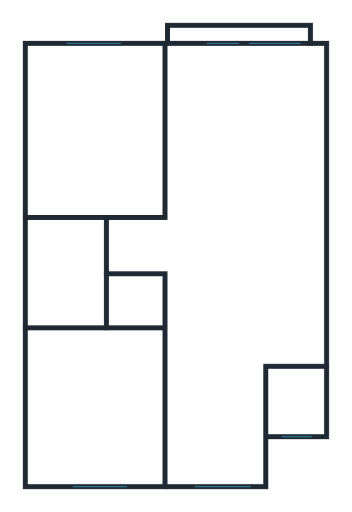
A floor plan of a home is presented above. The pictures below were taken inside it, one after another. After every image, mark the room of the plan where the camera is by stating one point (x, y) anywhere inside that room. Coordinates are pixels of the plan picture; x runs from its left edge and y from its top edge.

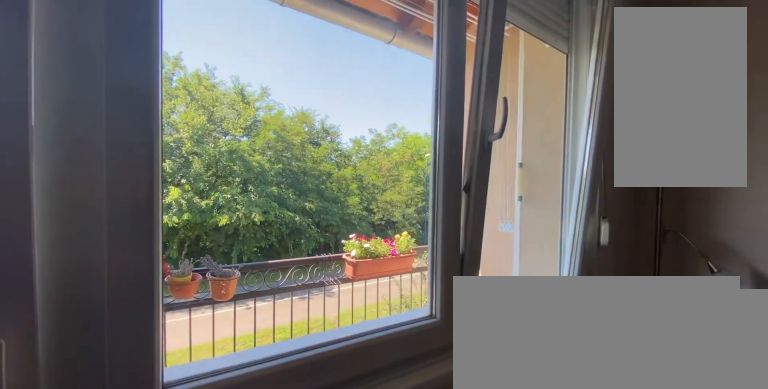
(228, 236)
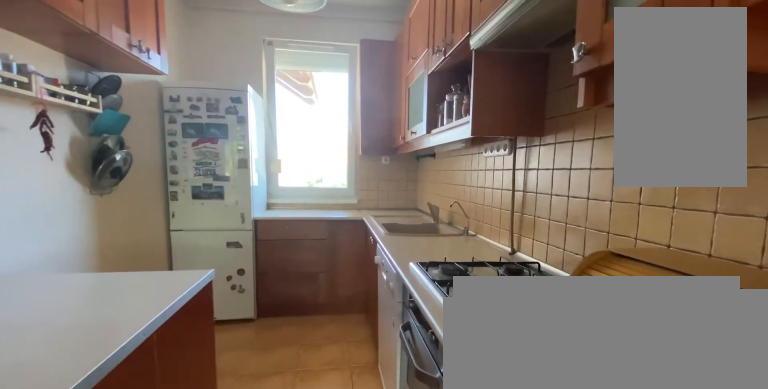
(212, 410)
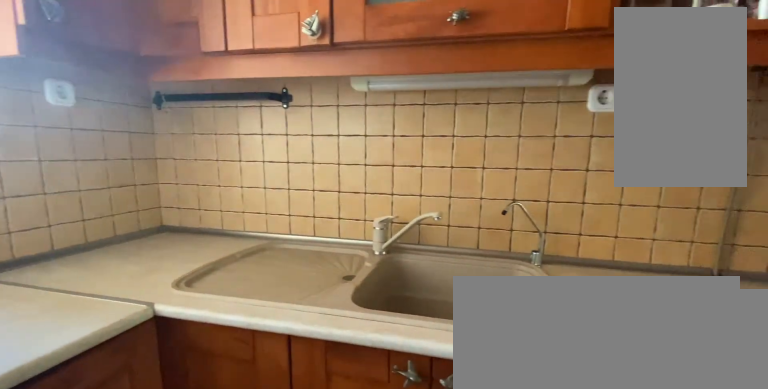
(212, 410)
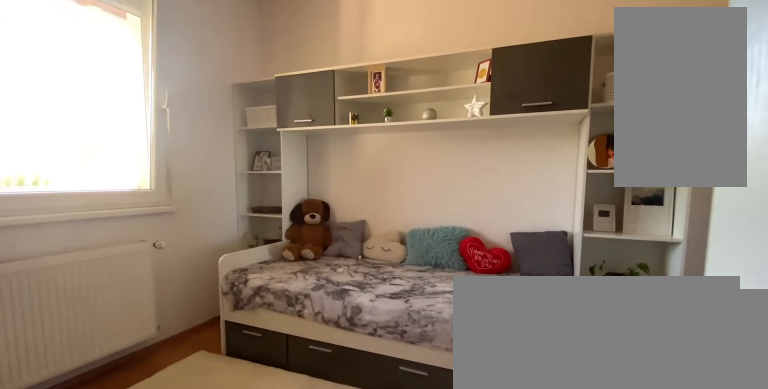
(106, 410)
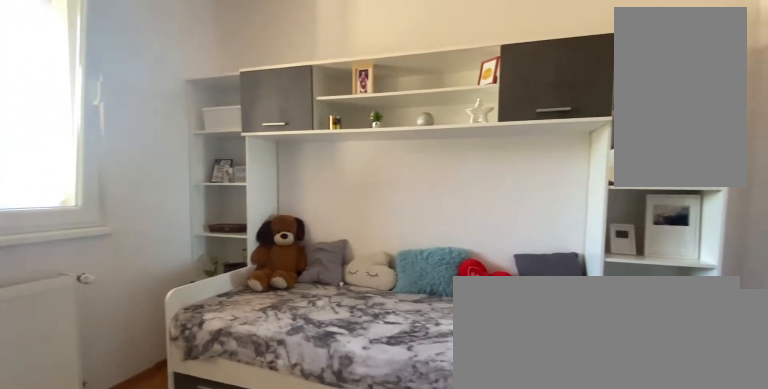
(106, 410)
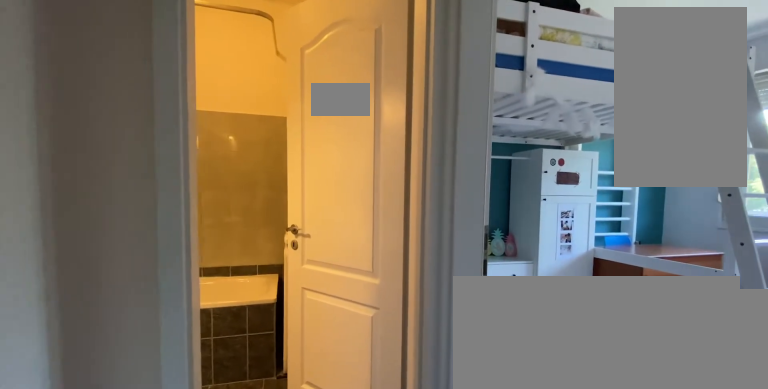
(141, 246)
